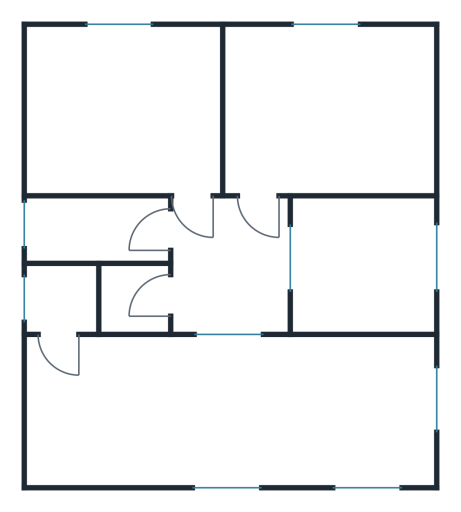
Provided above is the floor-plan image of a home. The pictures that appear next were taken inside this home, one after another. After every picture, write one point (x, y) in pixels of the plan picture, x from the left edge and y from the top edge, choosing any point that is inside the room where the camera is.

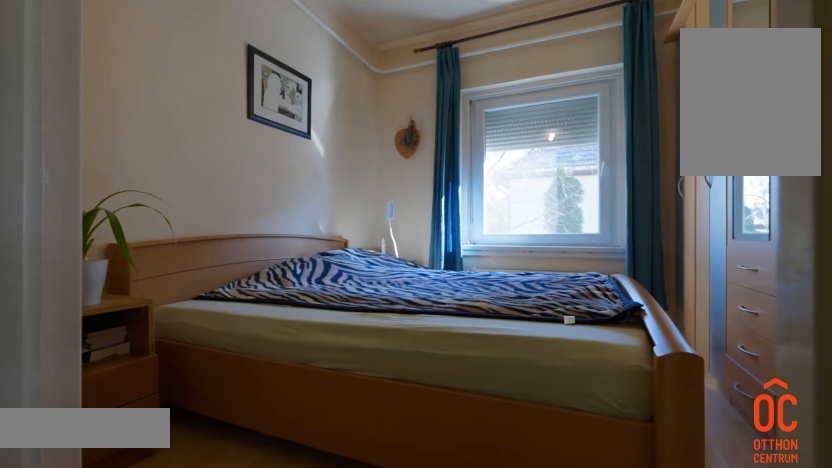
(376, 261)
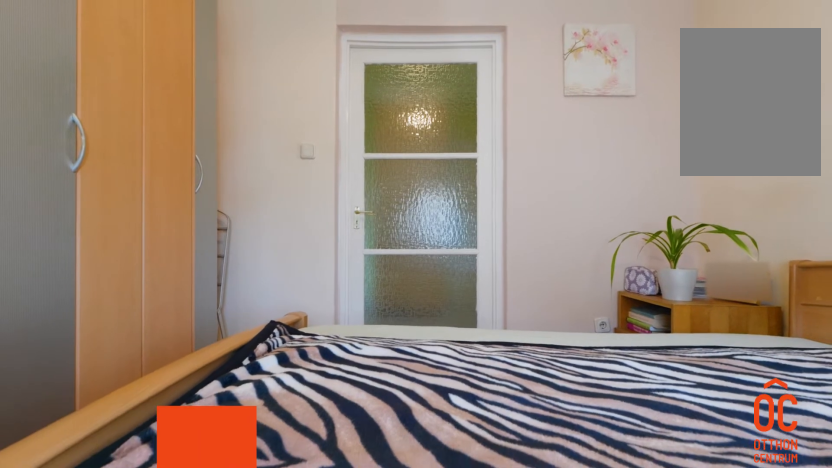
(375, 260)
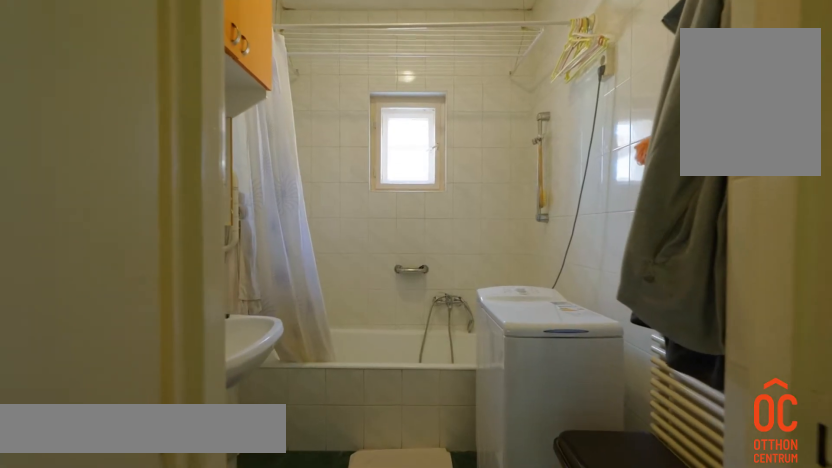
(131, 229)
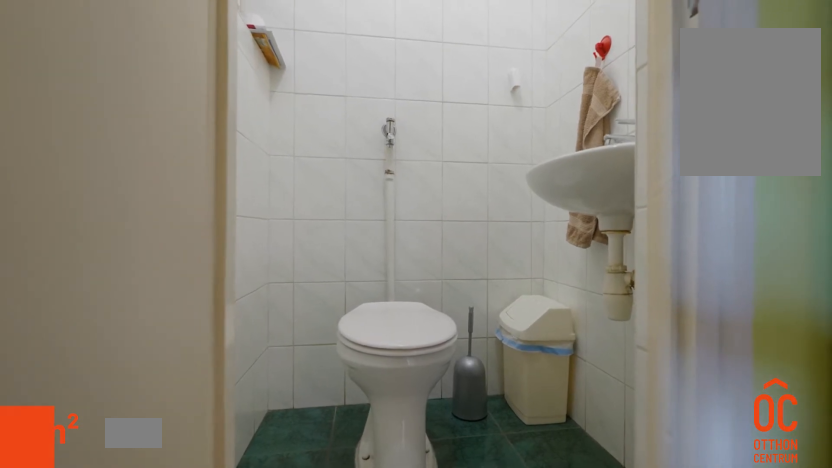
(131, 298)
